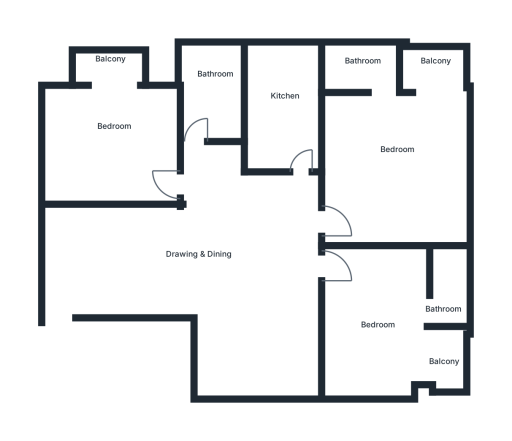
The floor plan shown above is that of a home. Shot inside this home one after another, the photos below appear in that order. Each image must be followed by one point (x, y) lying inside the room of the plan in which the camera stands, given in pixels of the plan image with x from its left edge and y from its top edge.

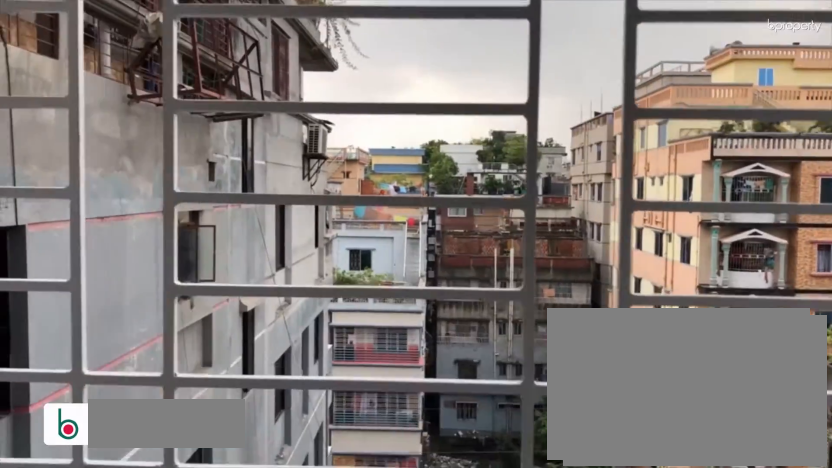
(107, 63)
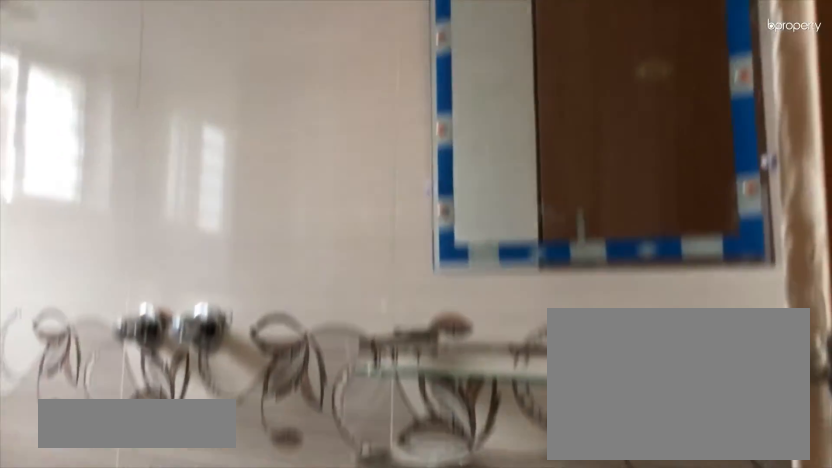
(209, 93)
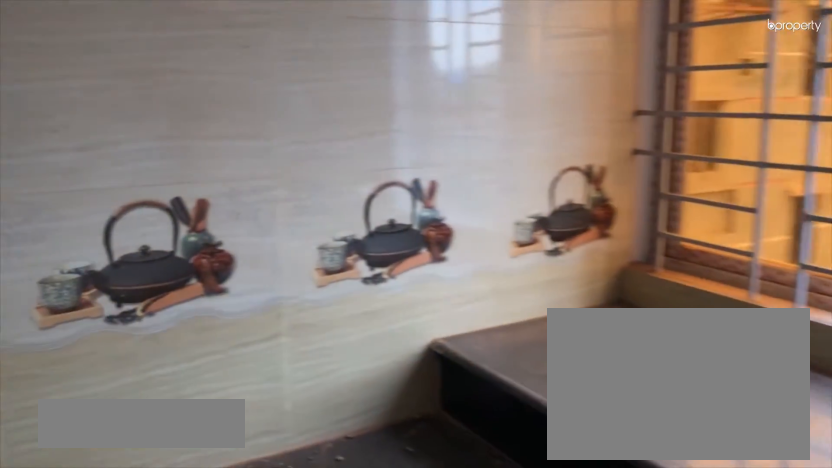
(286, 106)
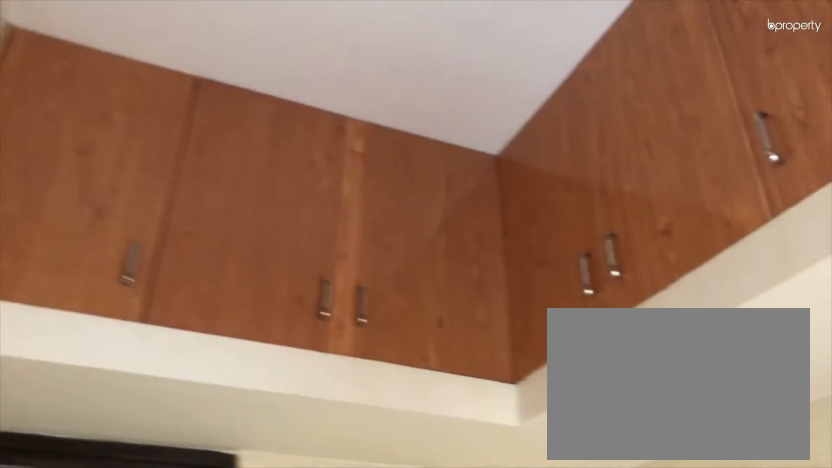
(286, 106)
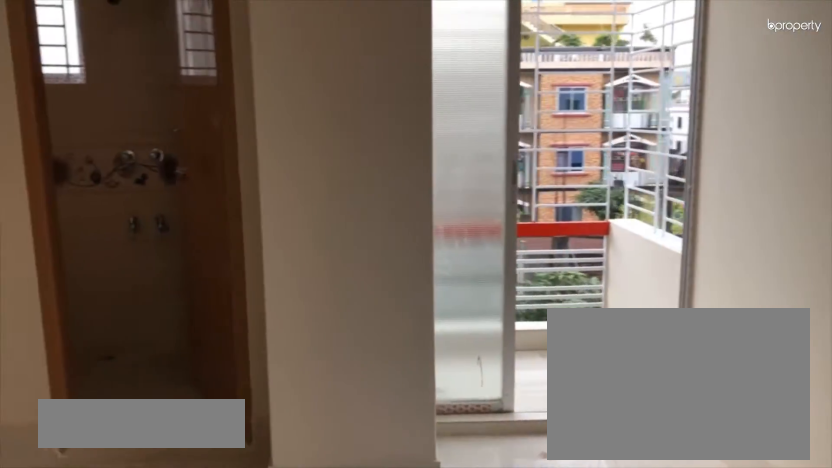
(391, 148)
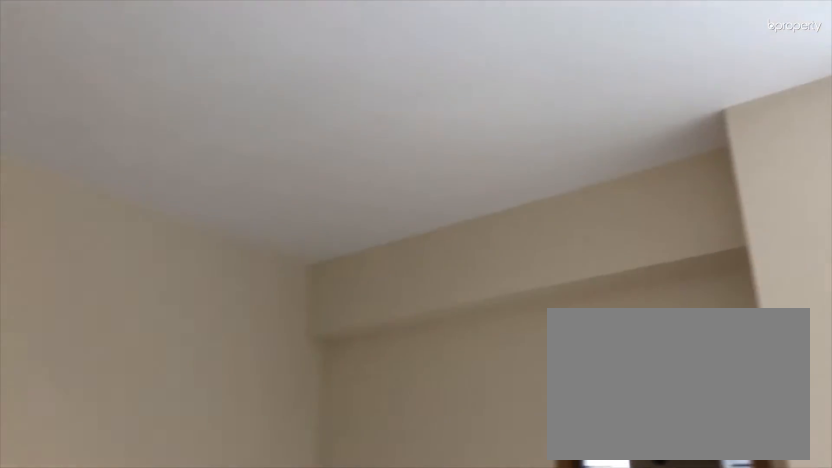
(391, 148)
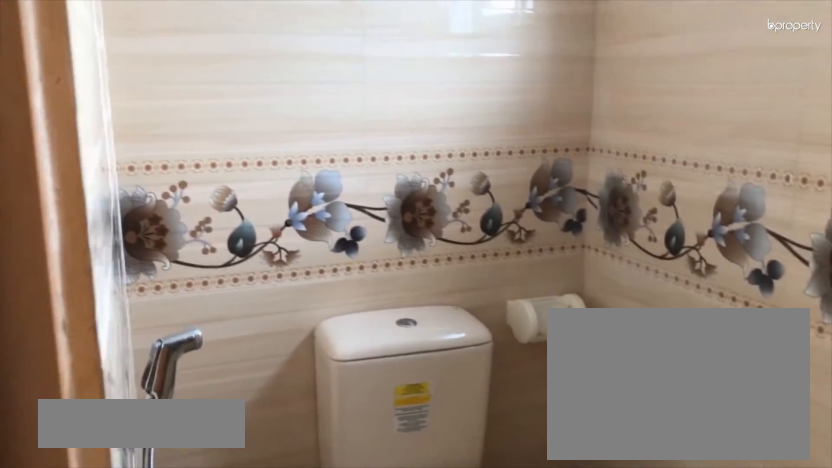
(355, 64)
